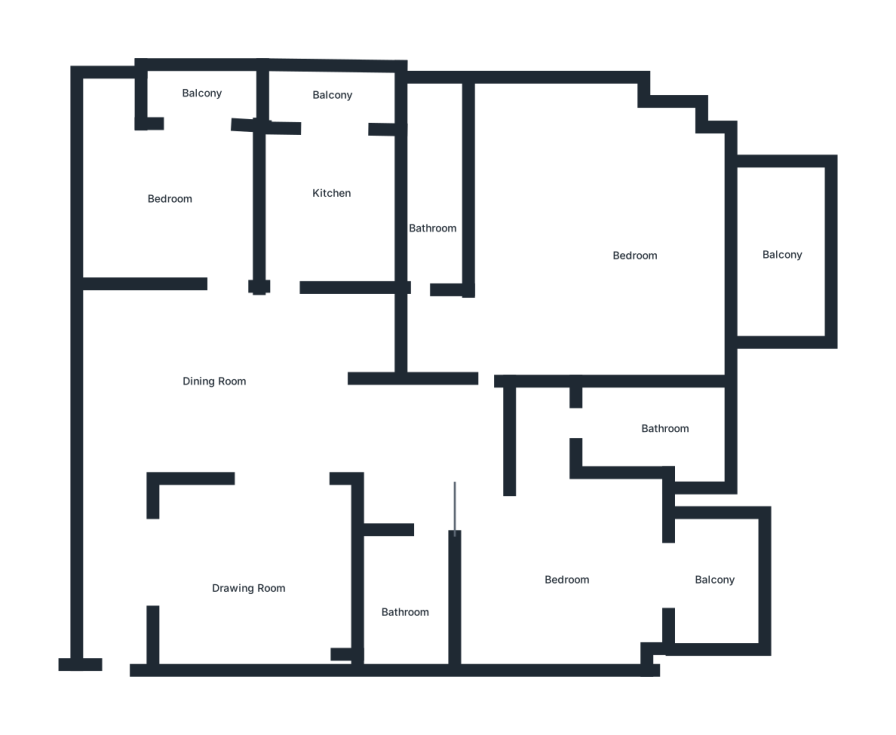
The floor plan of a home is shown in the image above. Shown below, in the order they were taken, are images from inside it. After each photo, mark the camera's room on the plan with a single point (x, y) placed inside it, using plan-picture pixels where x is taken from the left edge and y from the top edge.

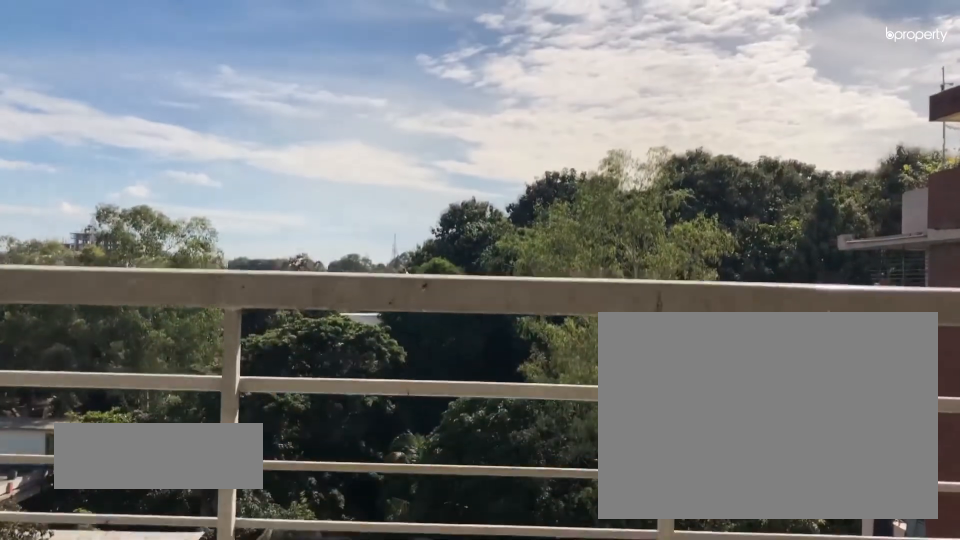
(784, 253)
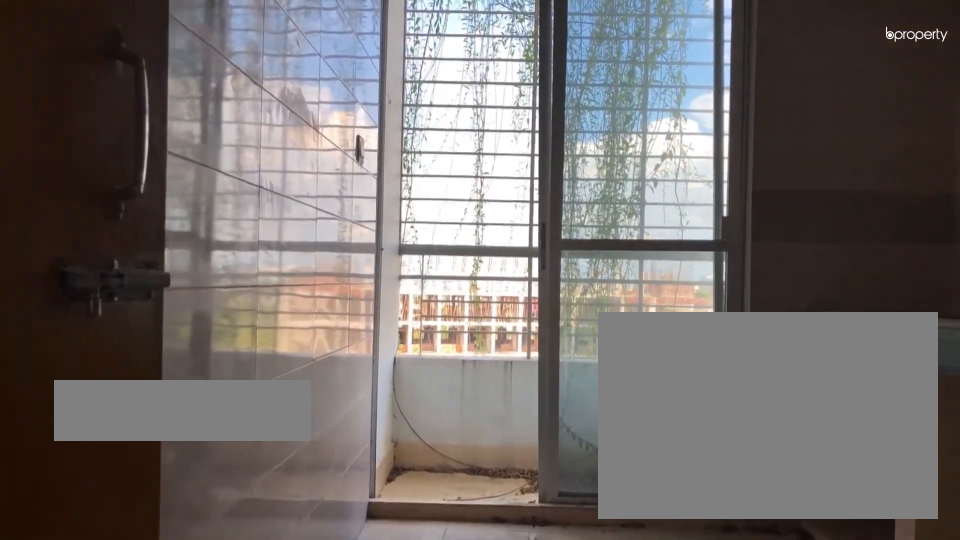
(328, 201)
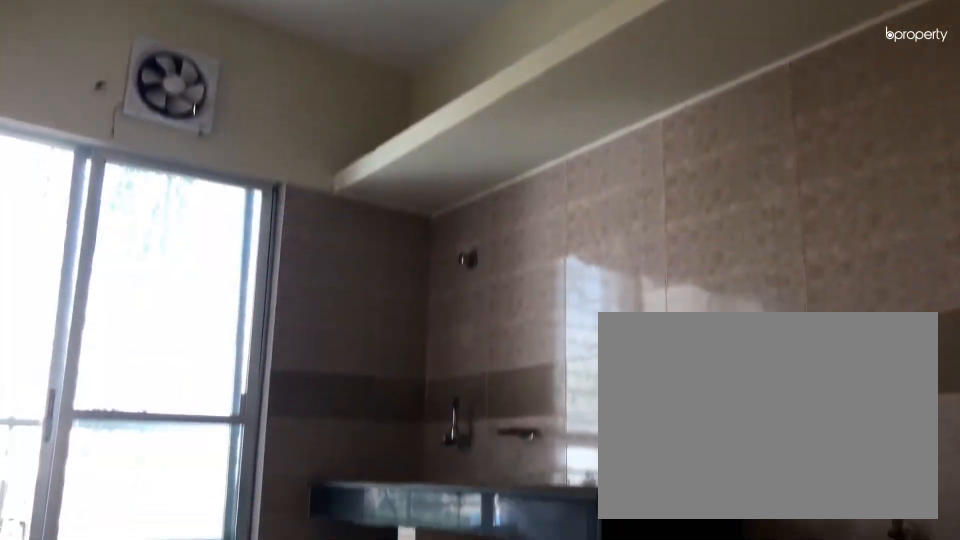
(329, 200)
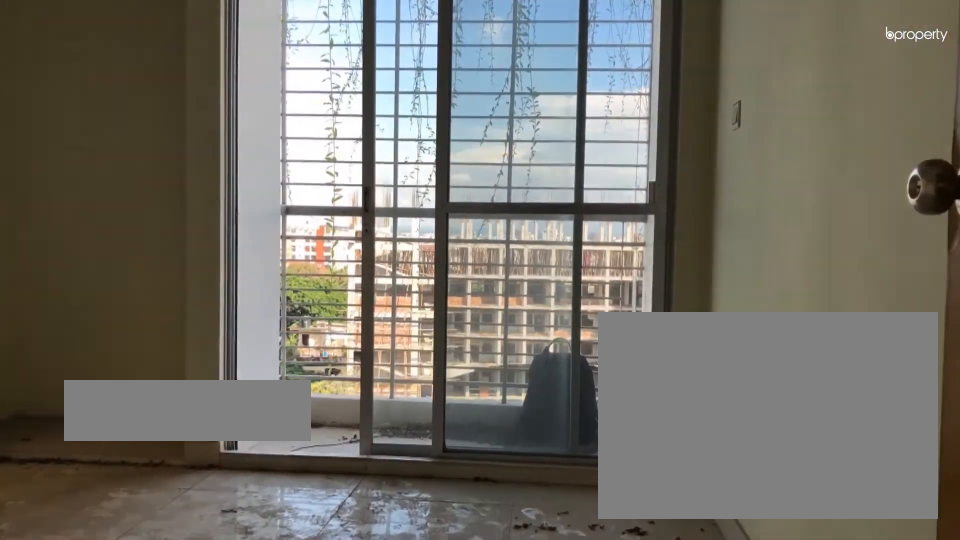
(179, 204)
